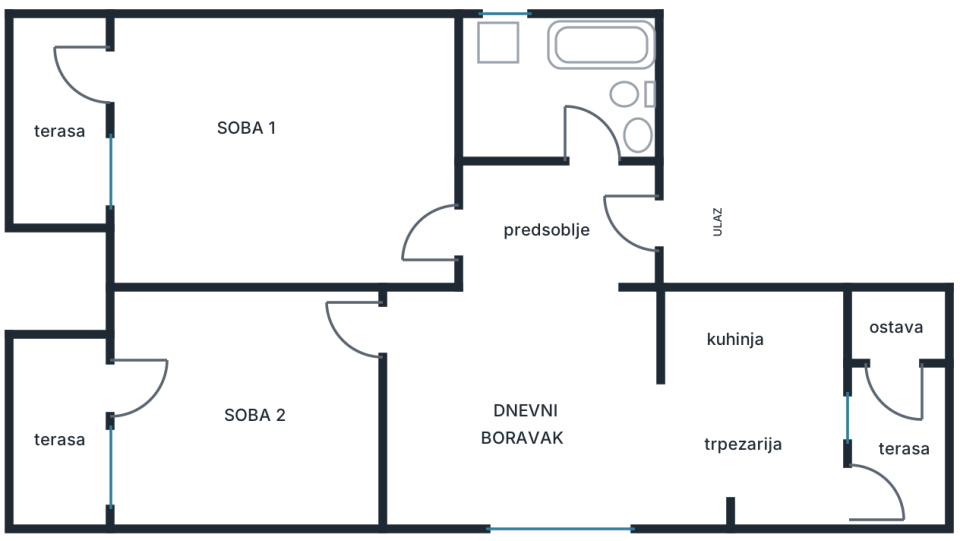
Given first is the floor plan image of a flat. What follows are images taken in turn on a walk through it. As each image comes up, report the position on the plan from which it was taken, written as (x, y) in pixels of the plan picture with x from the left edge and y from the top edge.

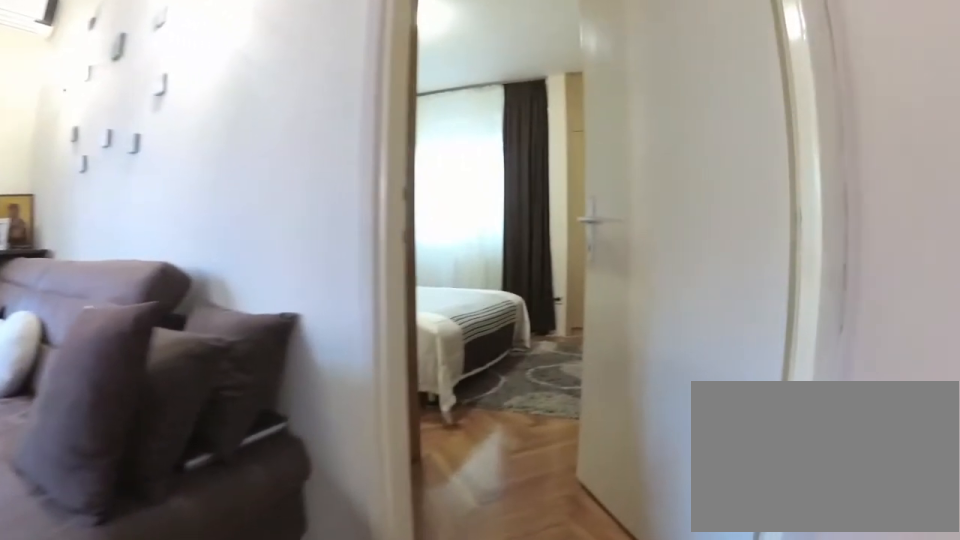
(496, 326)
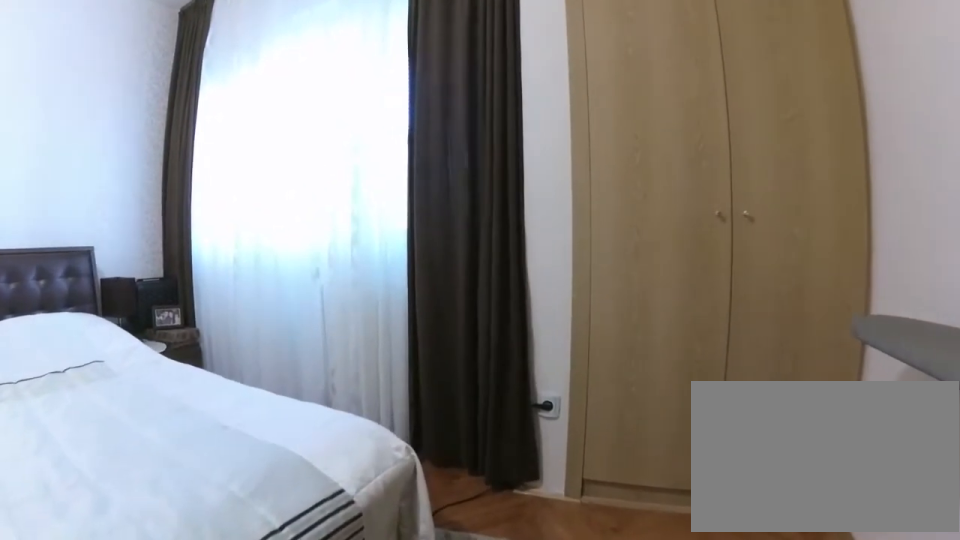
(261, 351)
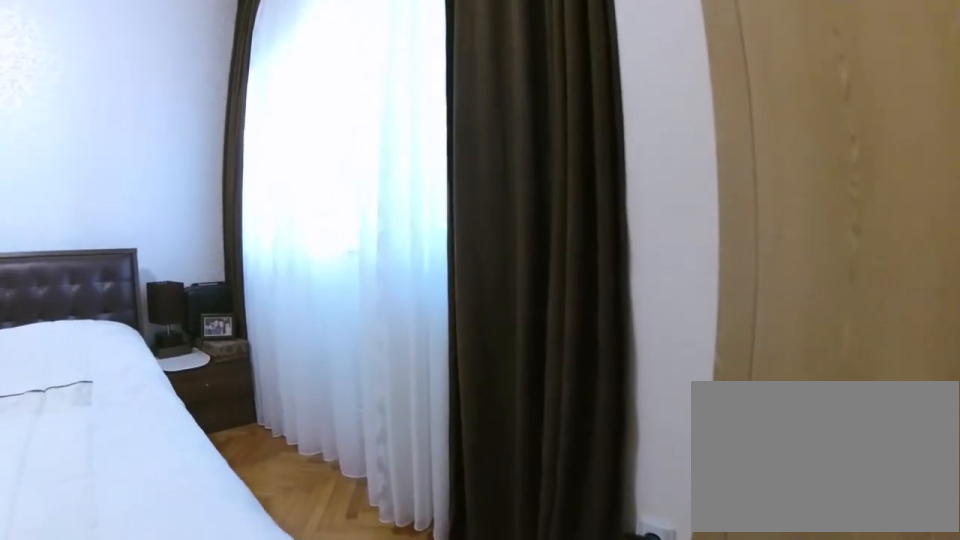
(189, 348)
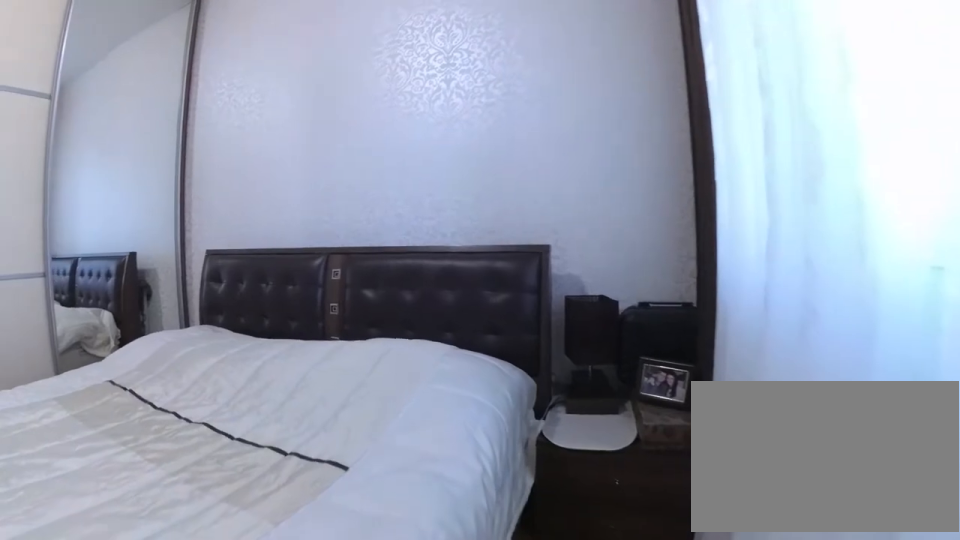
(154, 406)
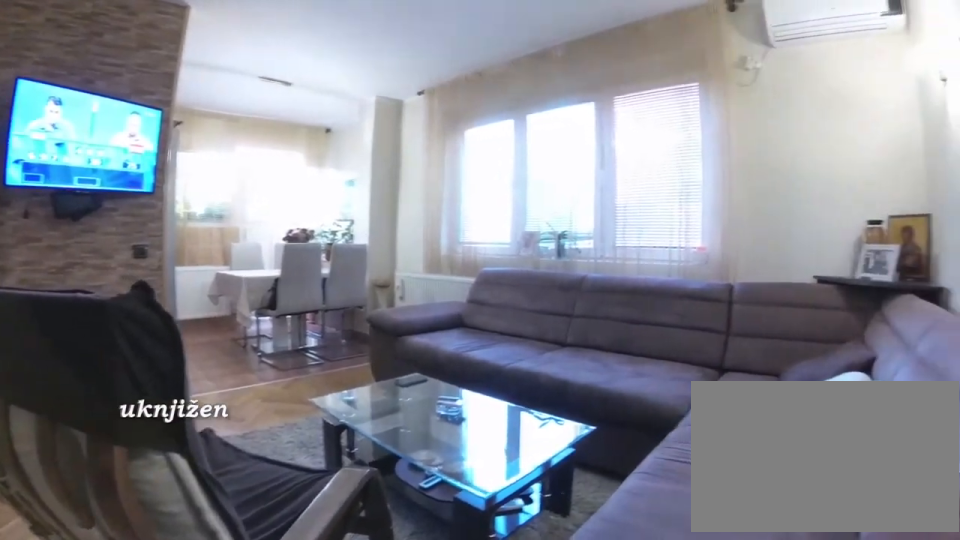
(384, 334)
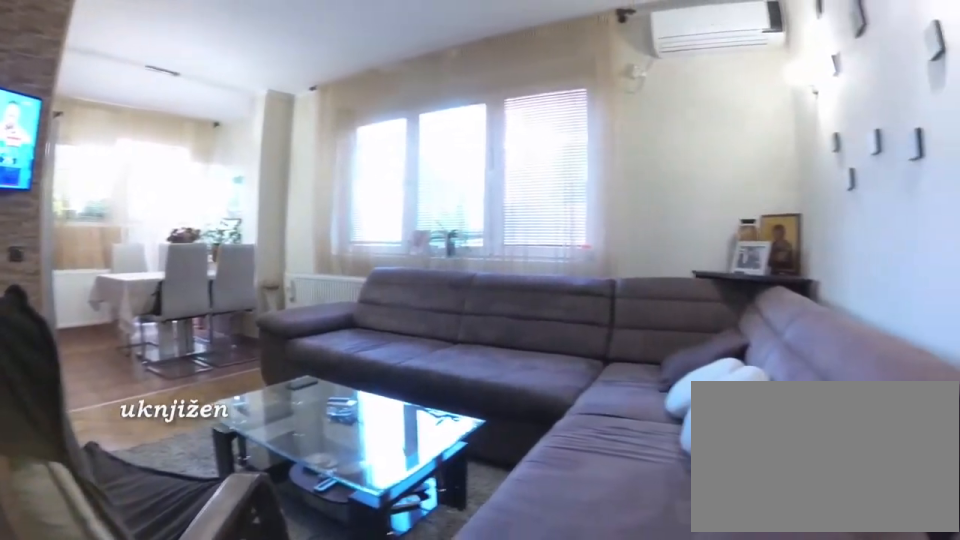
(390, 334)
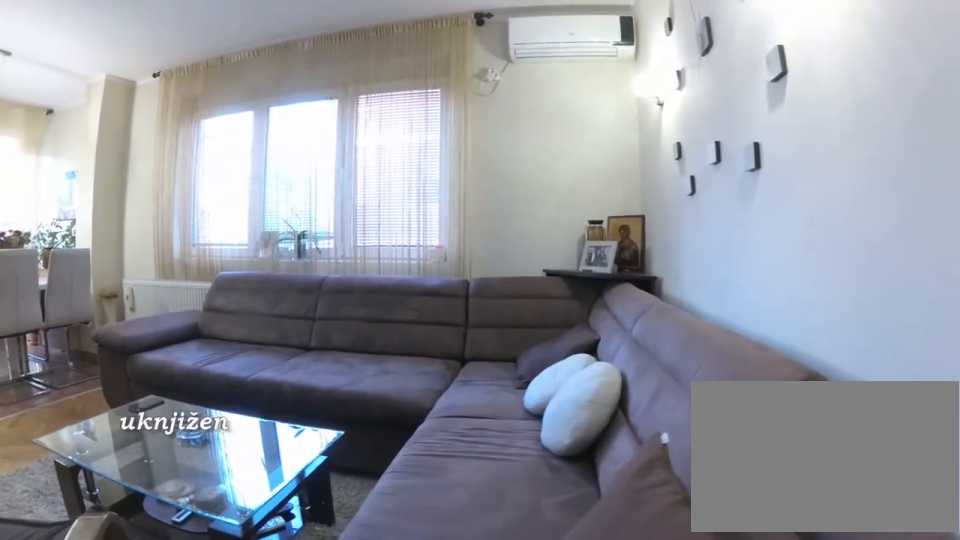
(411, 341)
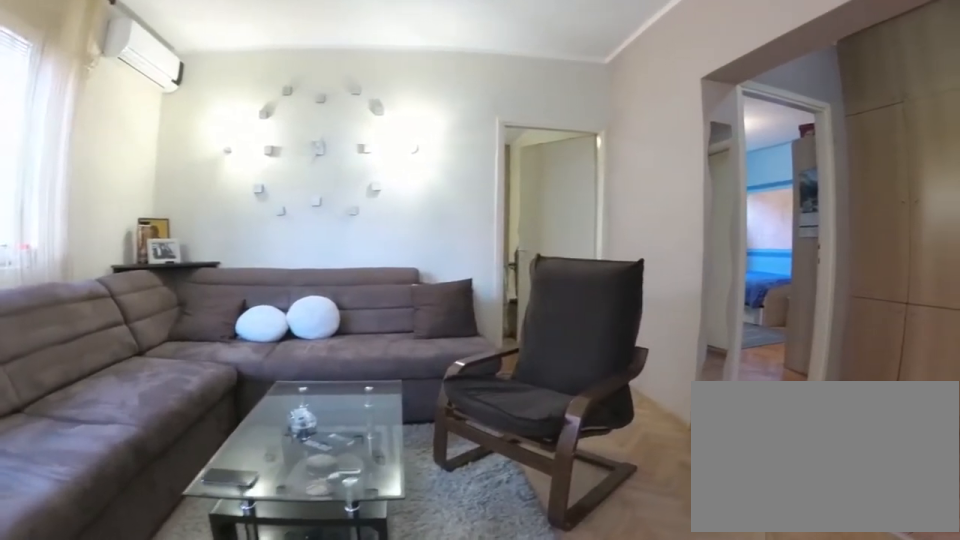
(644, 417)
